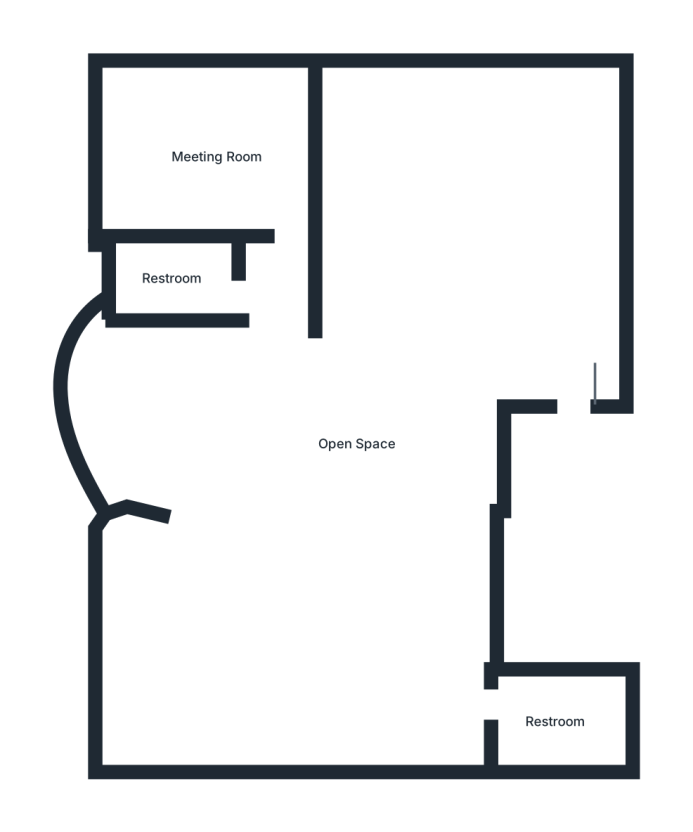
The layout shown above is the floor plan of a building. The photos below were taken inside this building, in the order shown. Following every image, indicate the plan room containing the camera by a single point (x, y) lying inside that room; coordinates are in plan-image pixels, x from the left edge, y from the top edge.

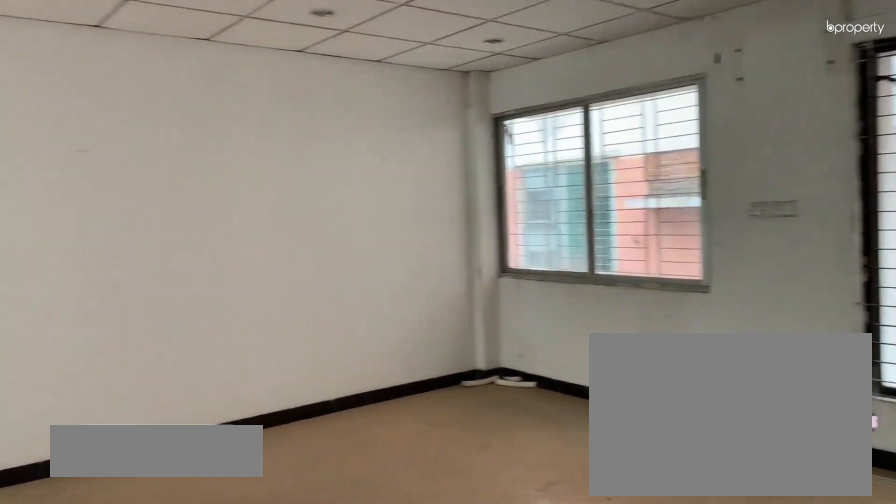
(431, 284)
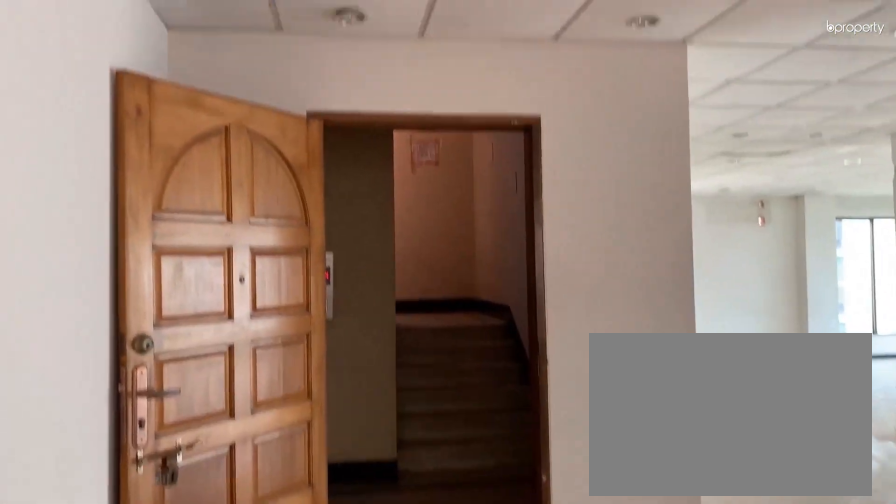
(431, 284)
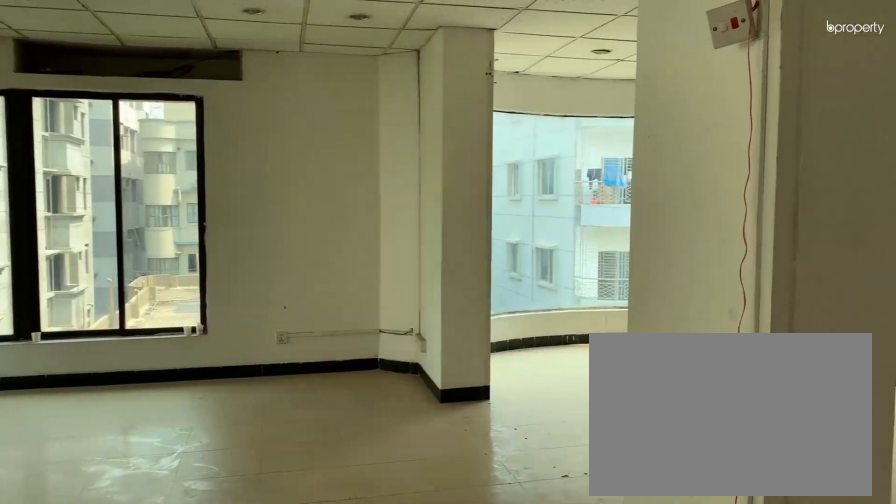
(333, 585)
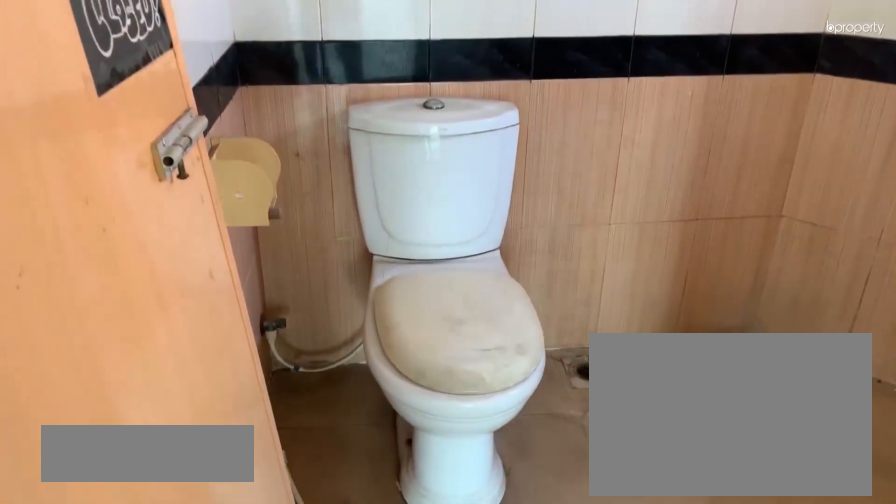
(559, 715)
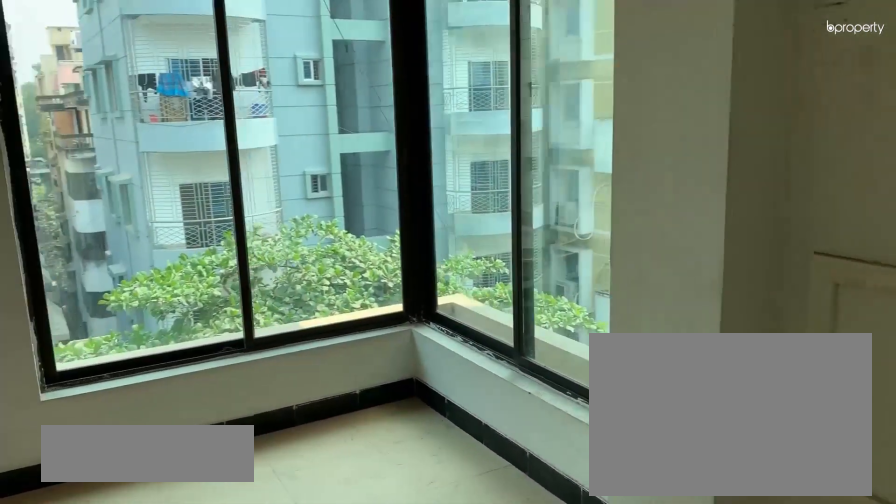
(209, 154)
